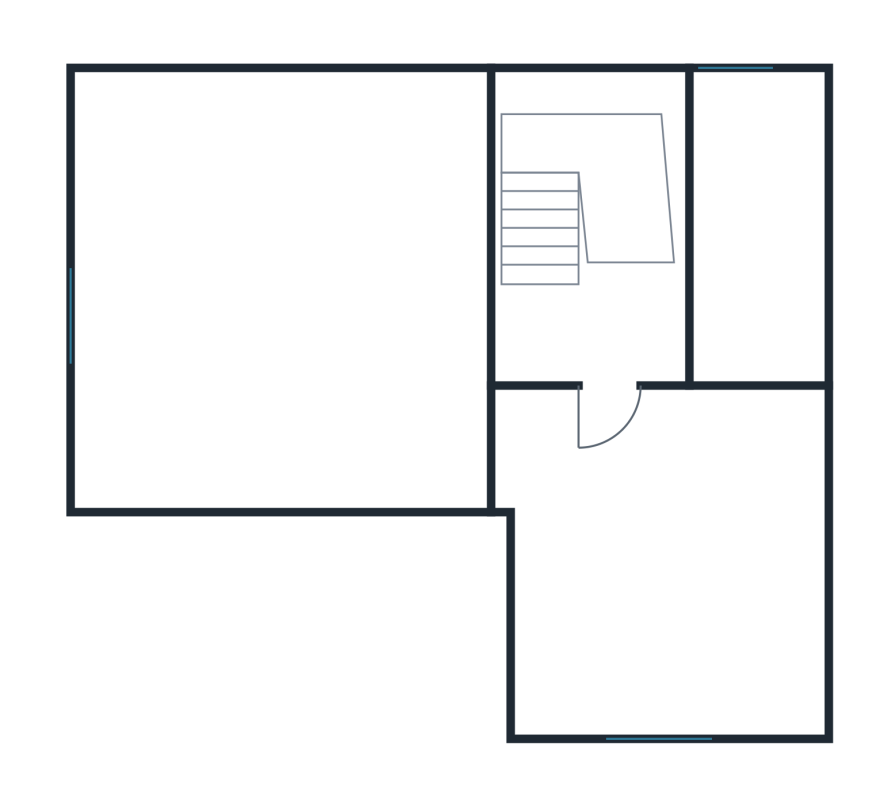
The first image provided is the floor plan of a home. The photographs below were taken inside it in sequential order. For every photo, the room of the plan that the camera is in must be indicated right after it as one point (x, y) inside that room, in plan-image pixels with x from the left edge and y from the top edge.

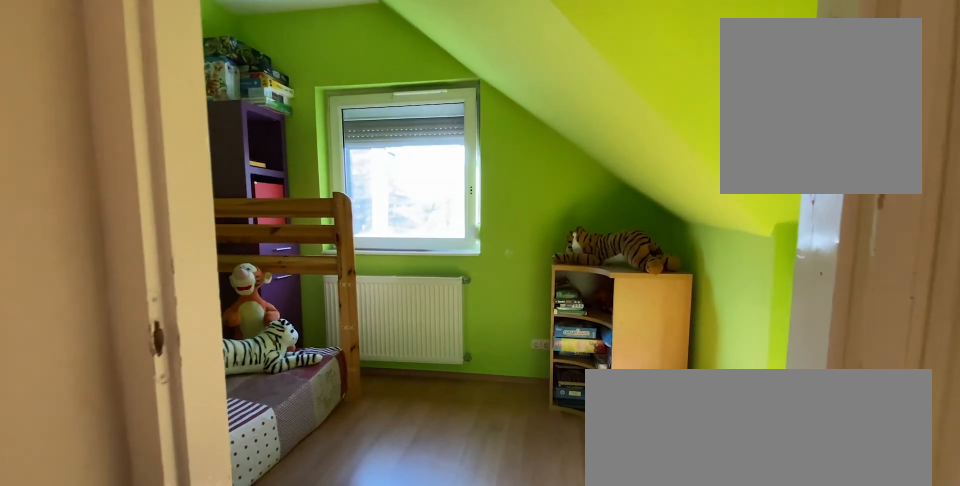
(643, 595)
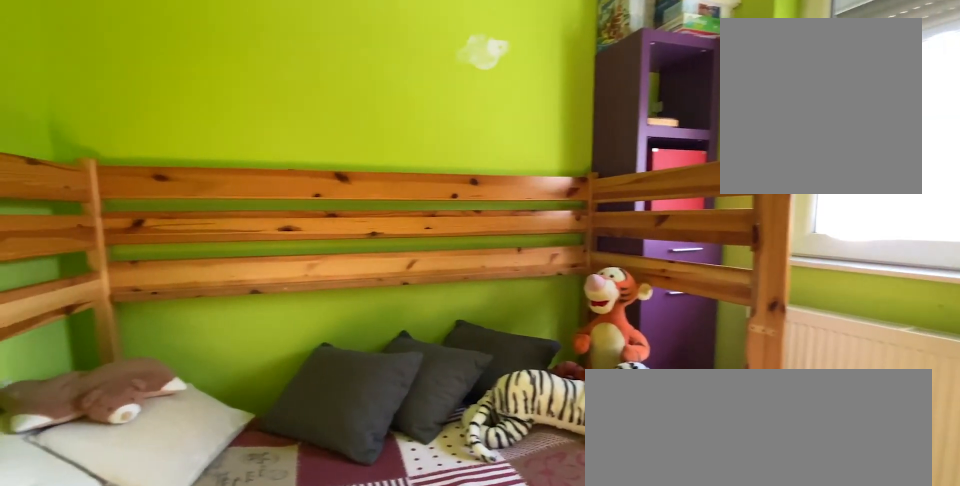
(643, 595)
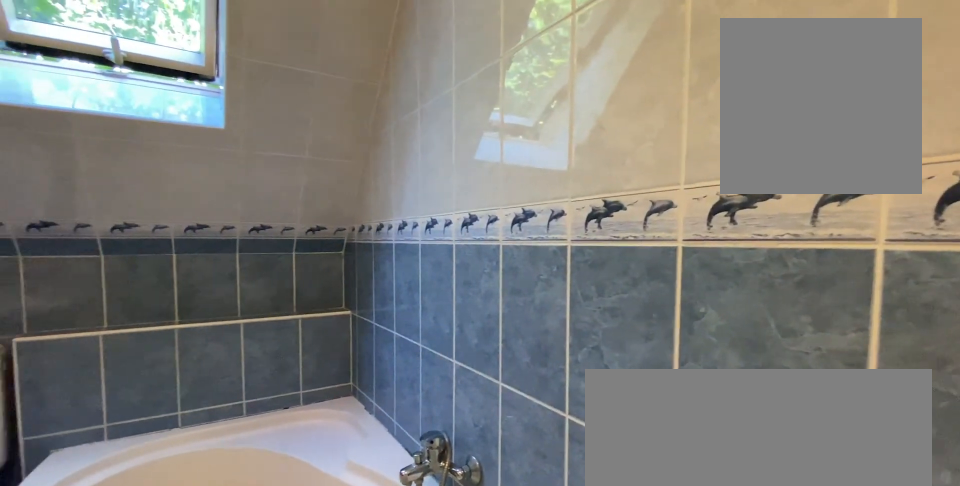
(740, 245)
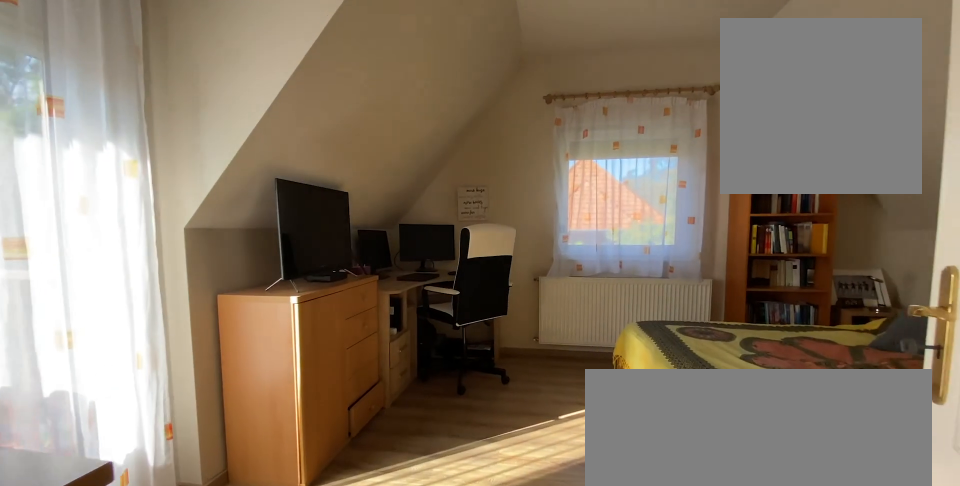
(281, 312)
